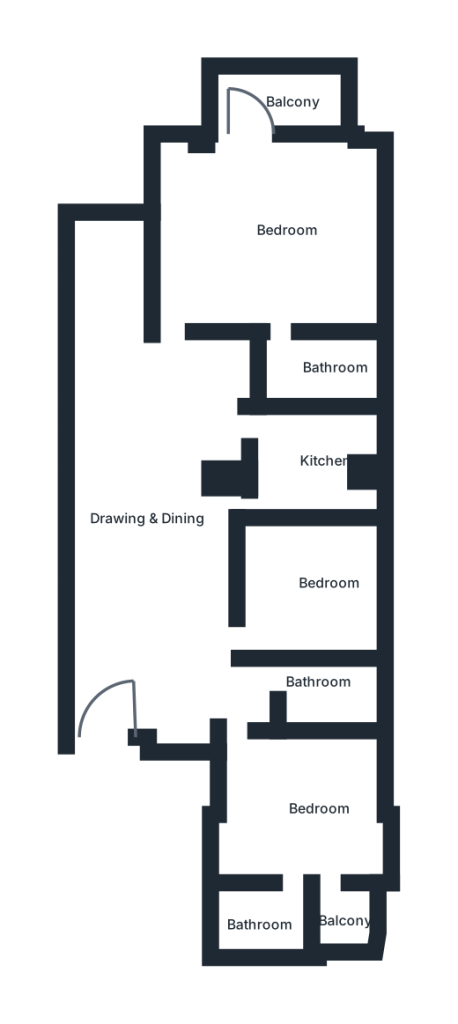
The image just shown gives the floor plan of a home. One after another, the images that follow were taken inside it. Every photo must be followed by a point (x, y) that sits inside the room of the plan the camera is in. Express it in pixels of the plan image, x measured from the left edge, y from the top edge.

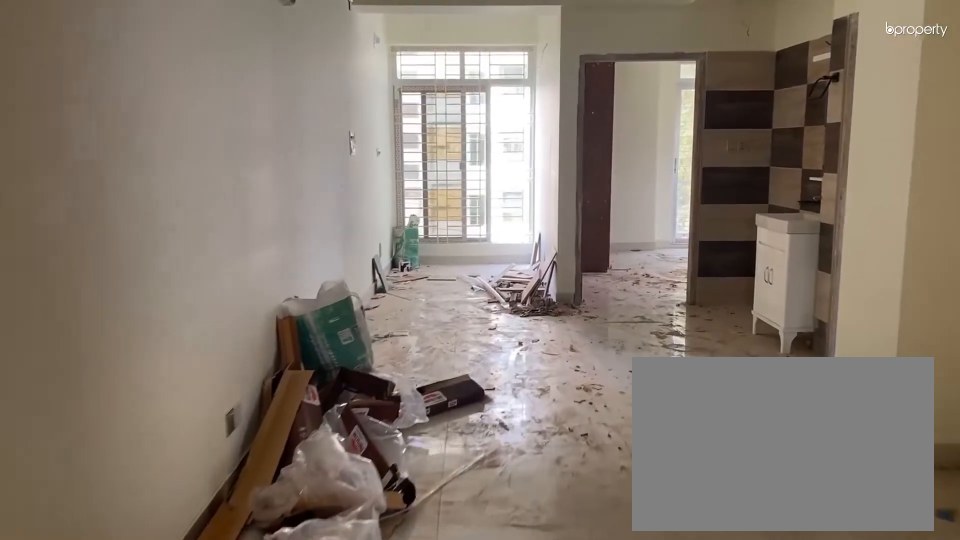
(153, 566)
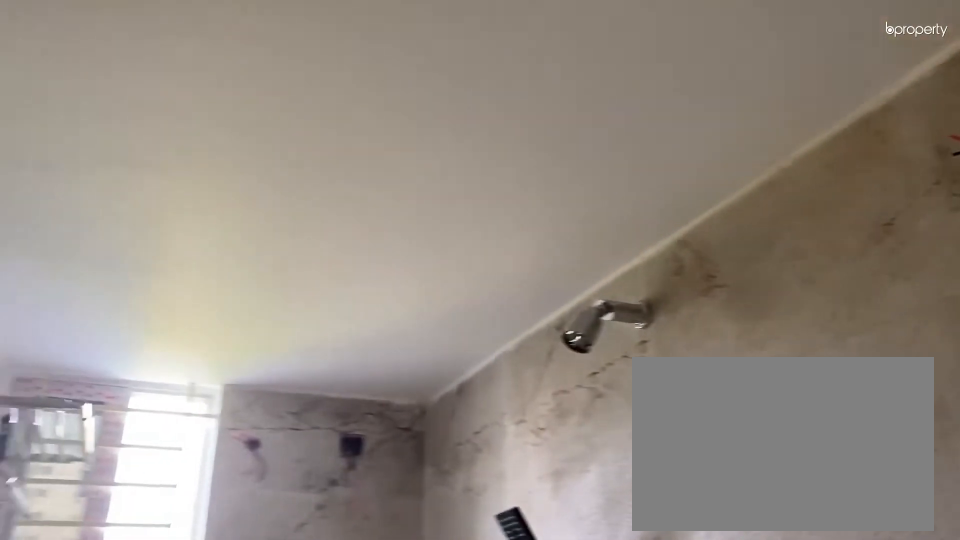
(314, 687)
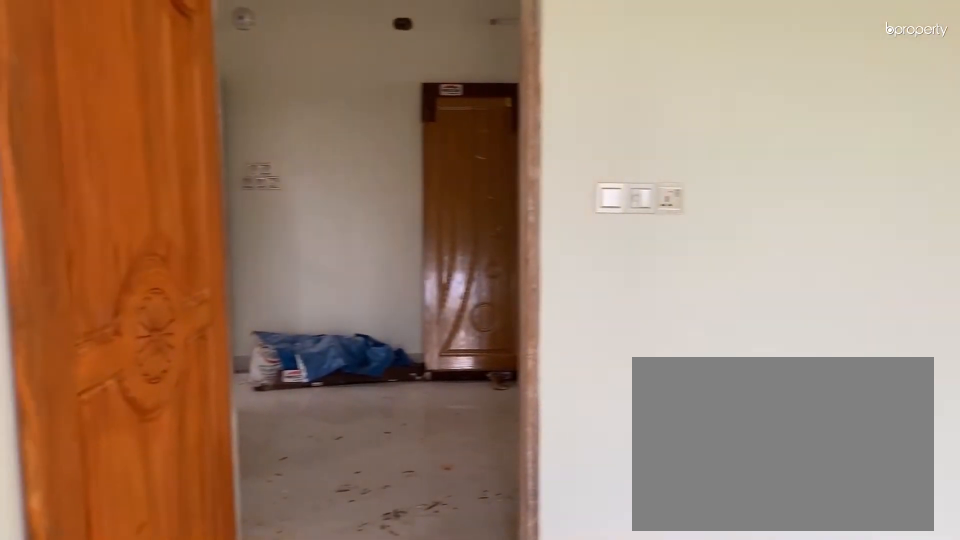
(297, 580)
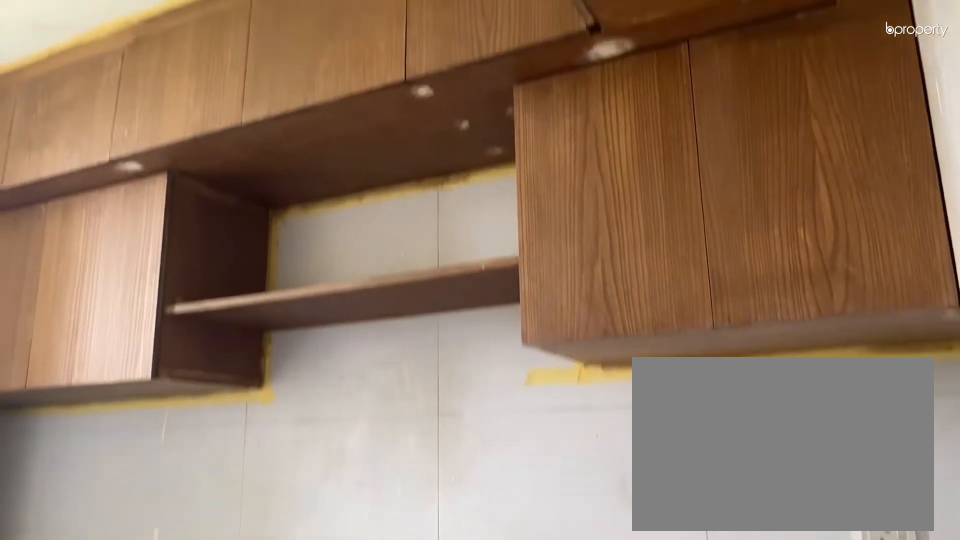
(308, 452)
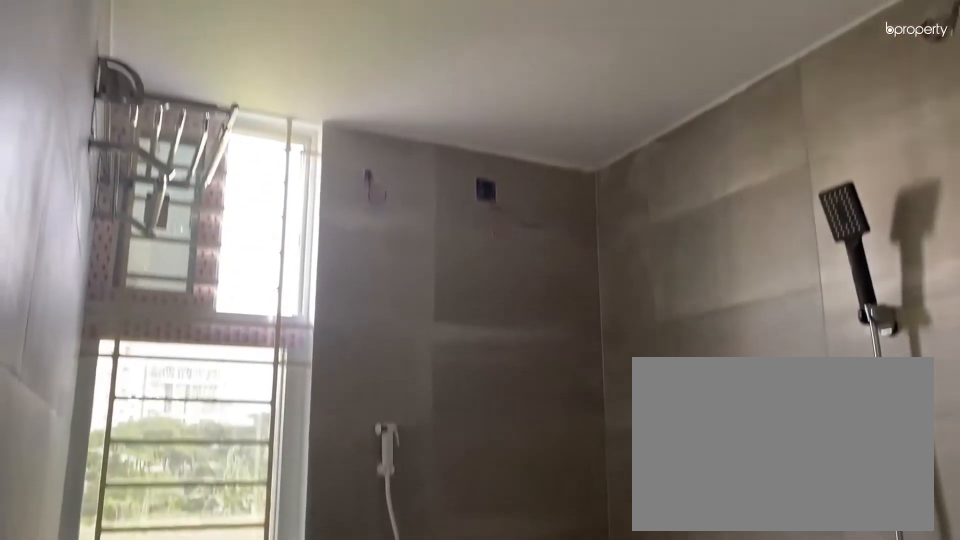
(300, 365)
